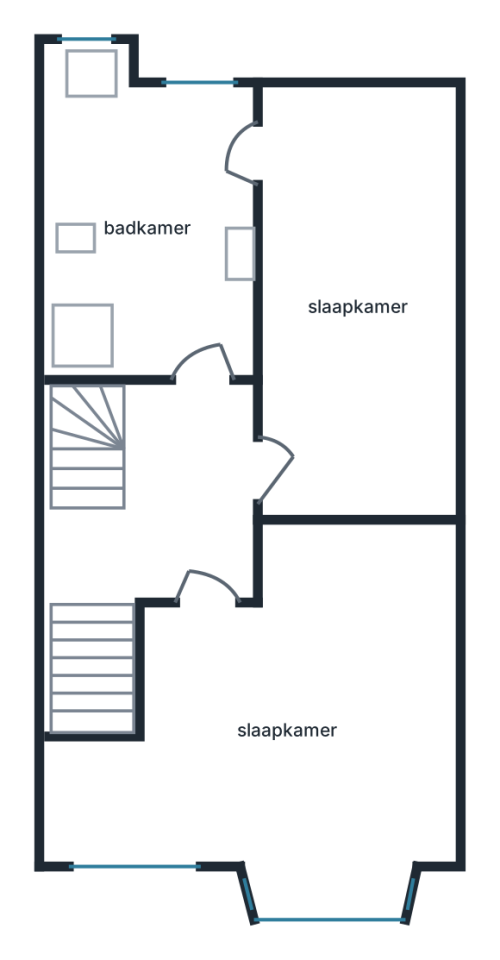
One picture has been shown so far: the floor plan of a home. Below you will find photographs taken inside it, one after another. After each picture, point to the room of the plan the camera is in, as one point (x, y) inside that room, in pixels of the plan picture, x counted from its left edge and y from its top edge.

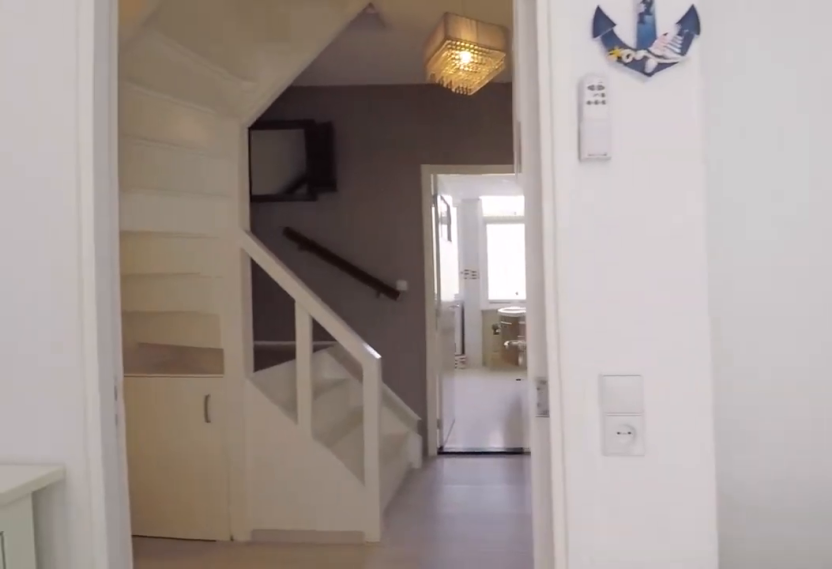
(289, 725)
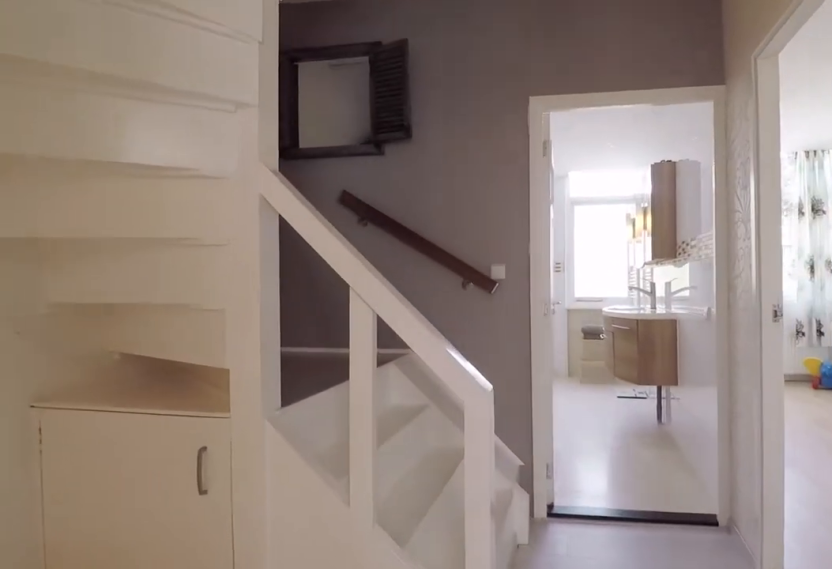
(169, 506)
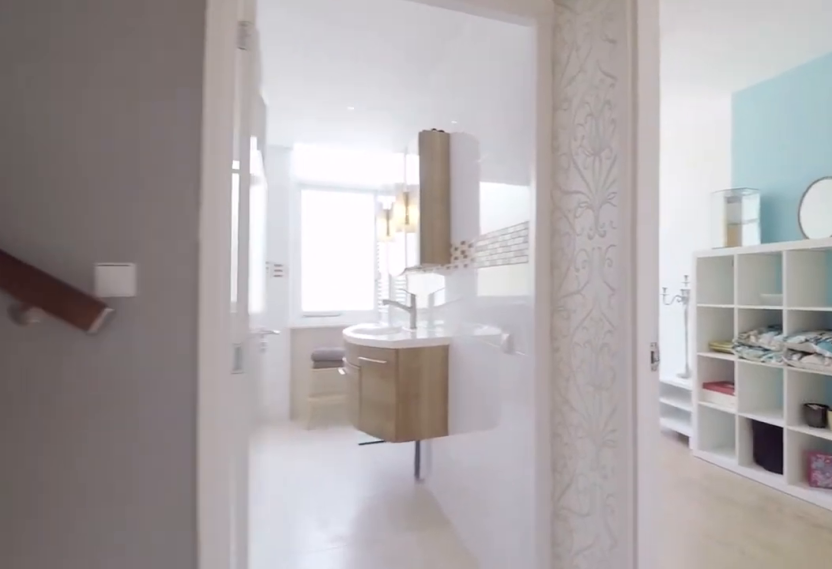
(169, 506)
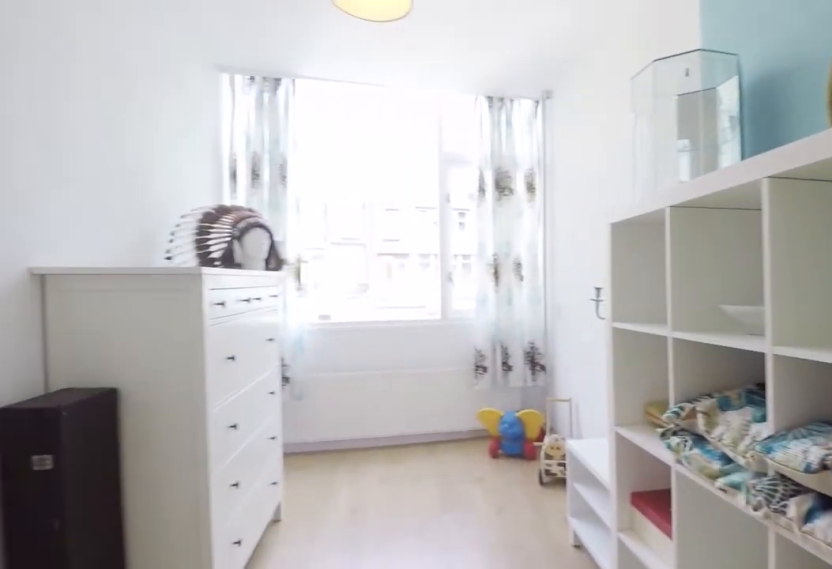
(356, 303)
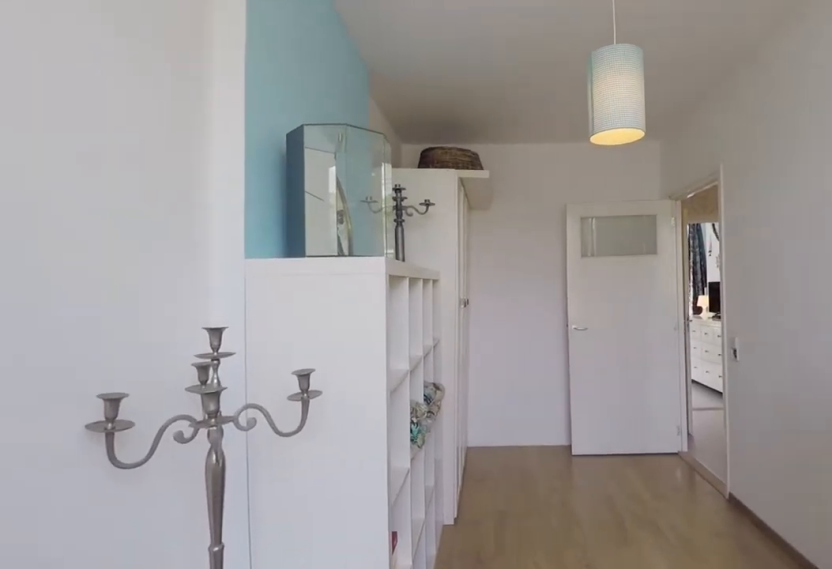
(356, 303)
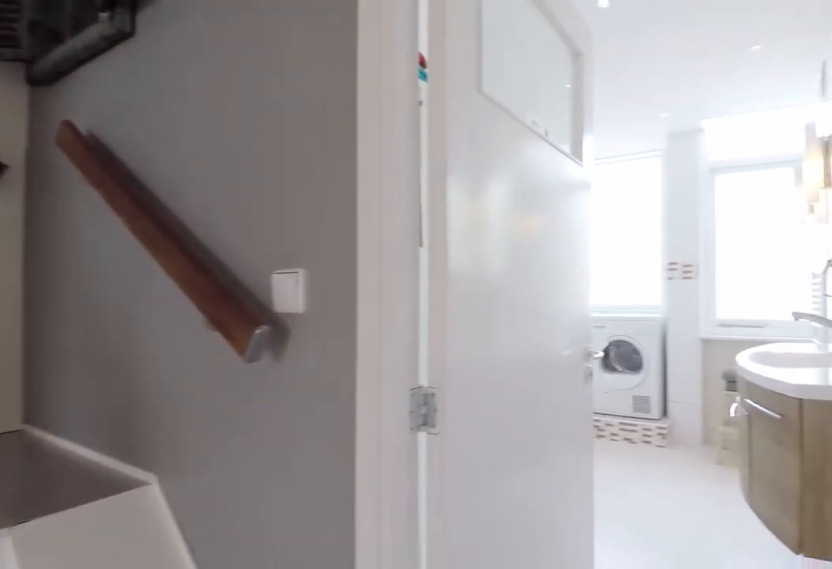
(169, 507)
